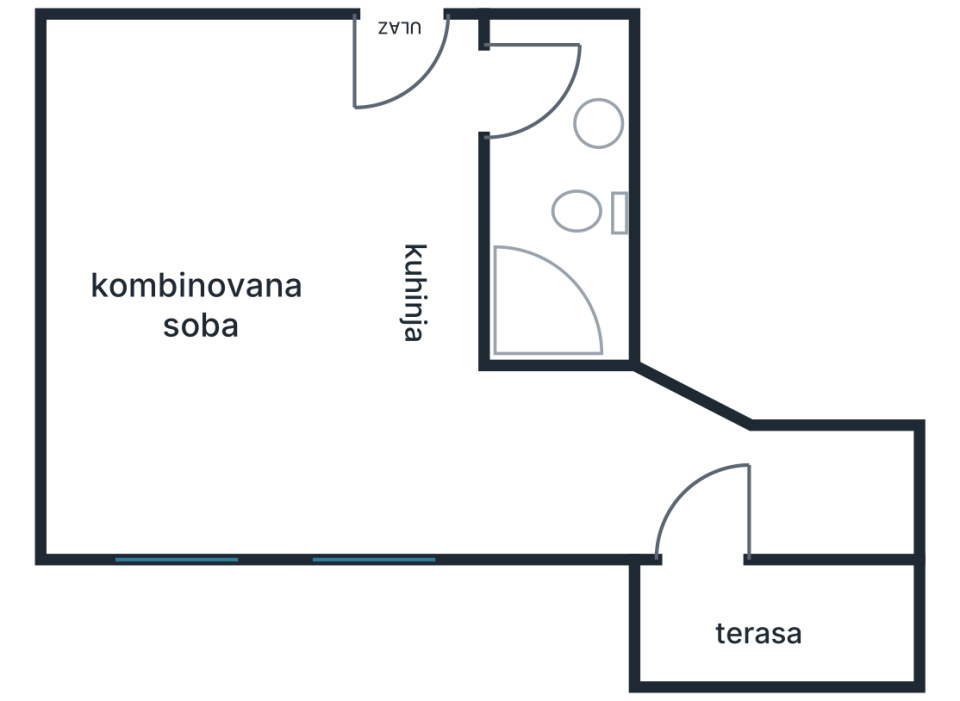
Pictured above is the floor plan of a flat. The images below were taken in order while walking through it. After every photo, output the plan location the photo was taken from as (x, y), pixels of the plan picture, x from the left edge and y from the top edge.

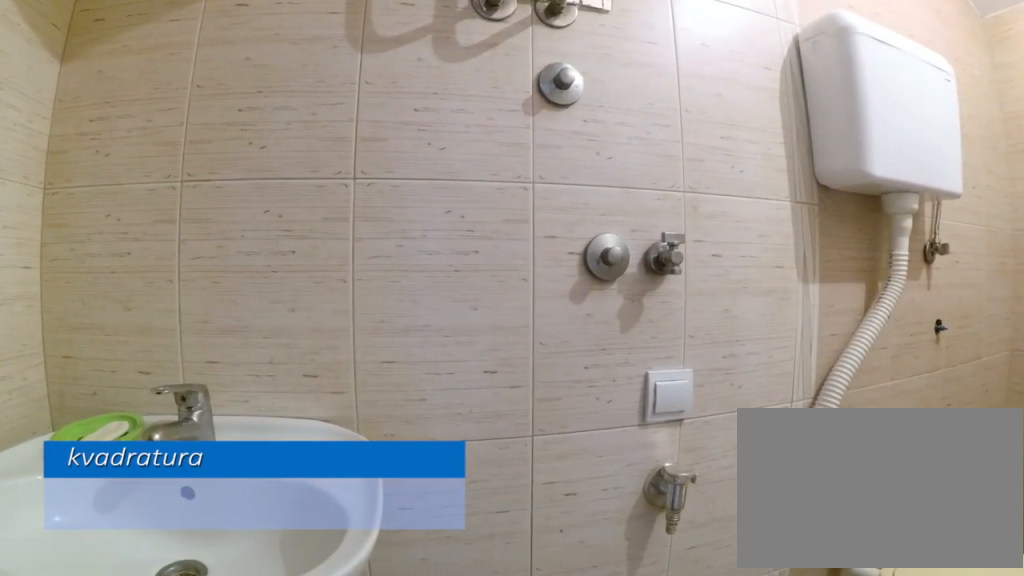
(487, 96)
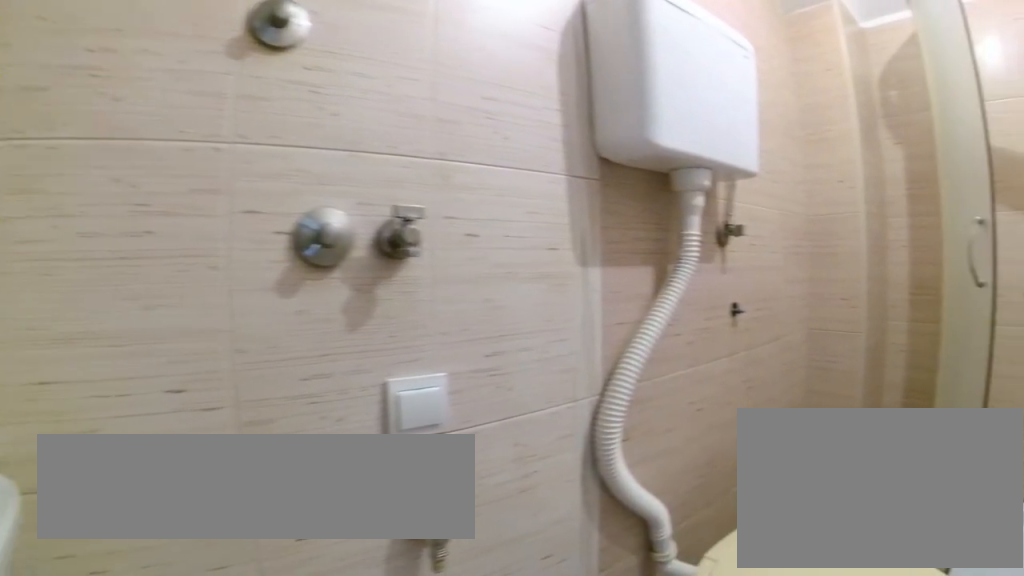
(510, 100)
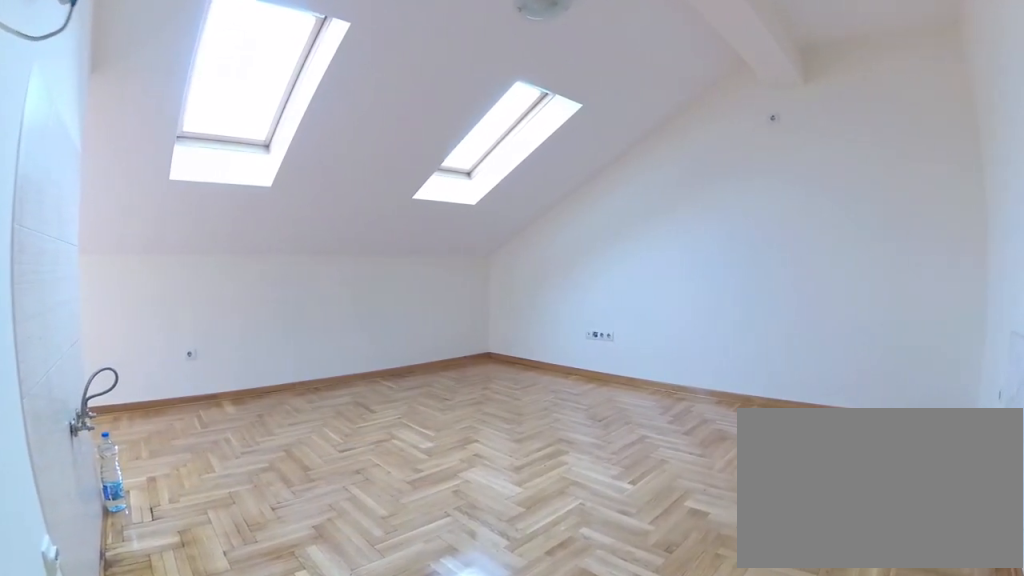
(440, 71)
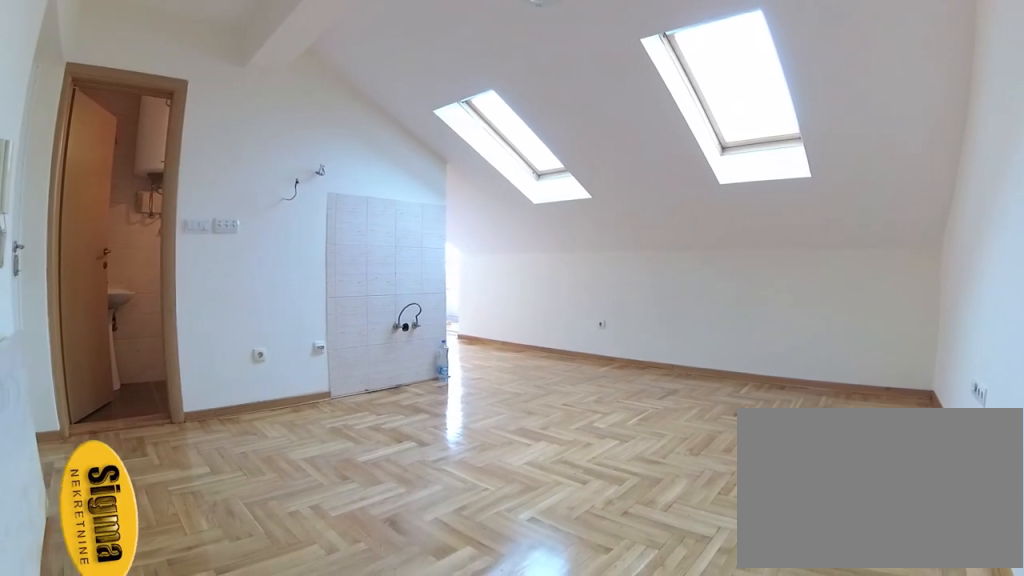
(135, 85)
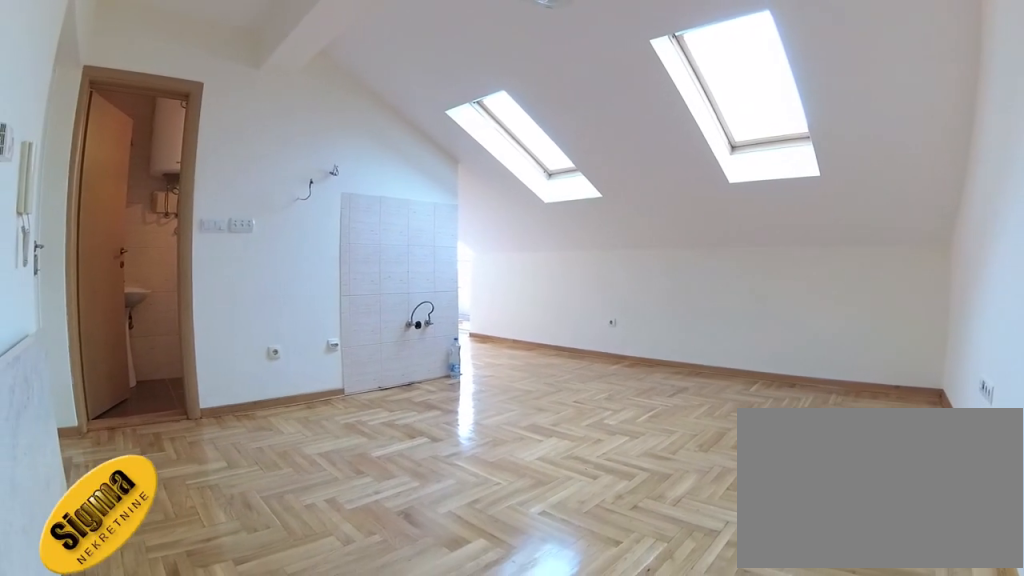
(131, 80)
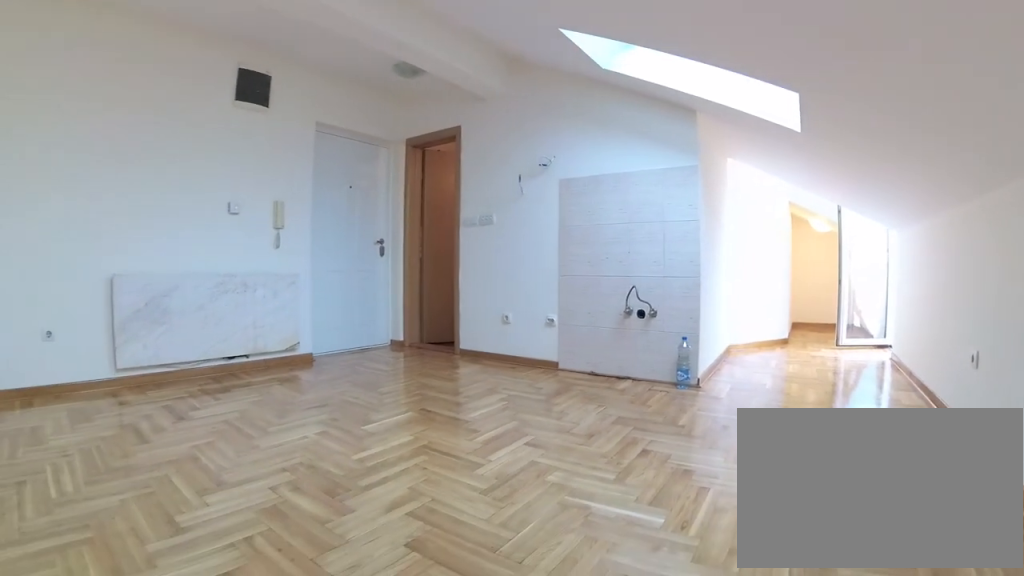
(110, 430)
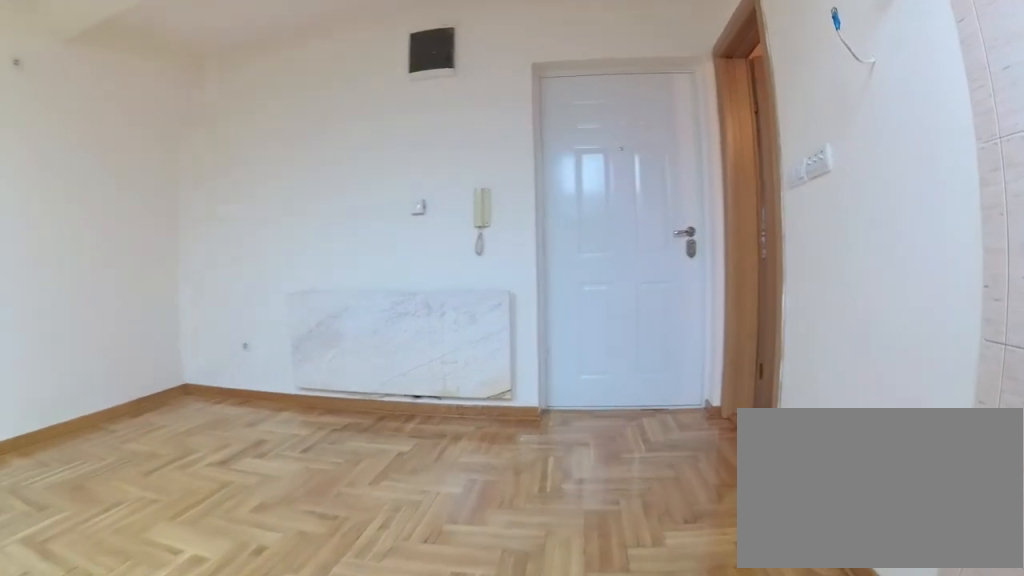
(432, 370)
